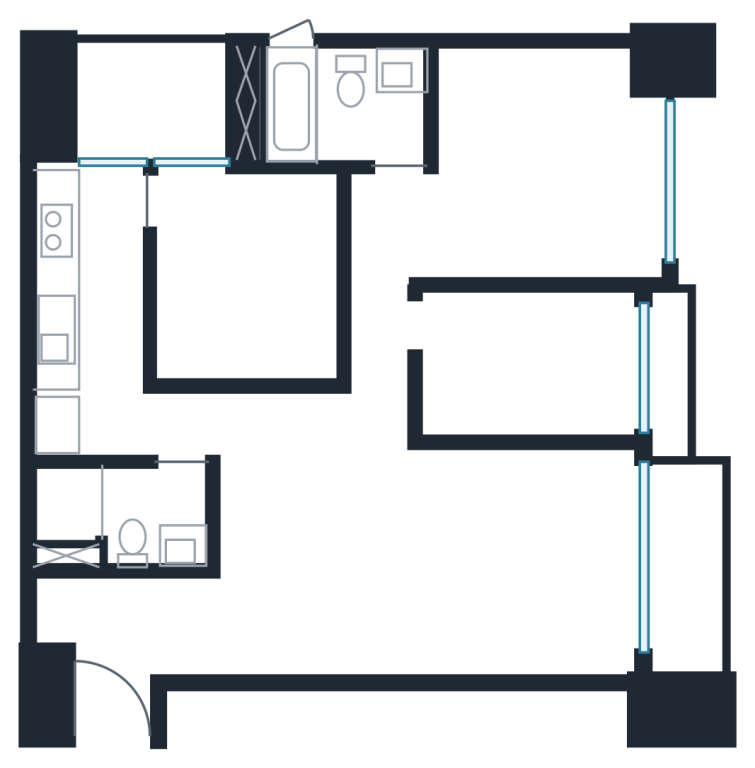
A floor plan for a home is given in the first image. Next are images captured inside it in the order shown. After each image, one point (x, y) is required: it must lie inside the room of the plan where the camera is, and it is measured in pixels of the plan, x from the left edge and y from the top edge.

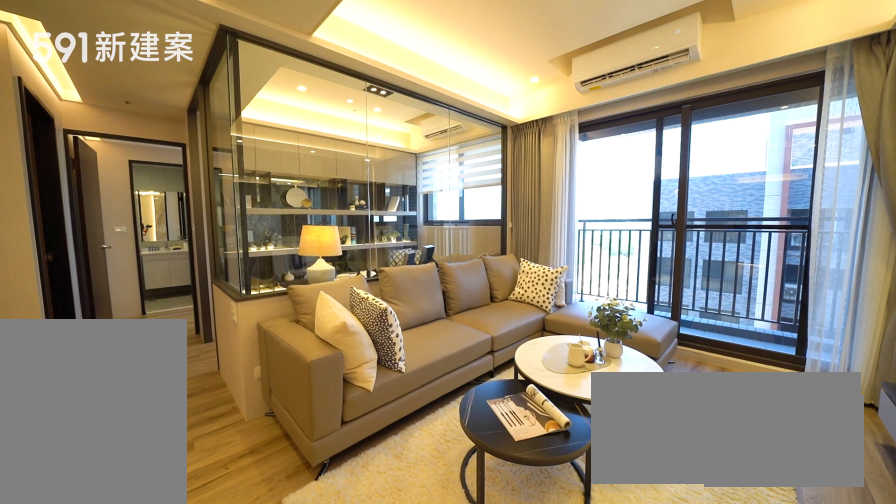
(530, 562)
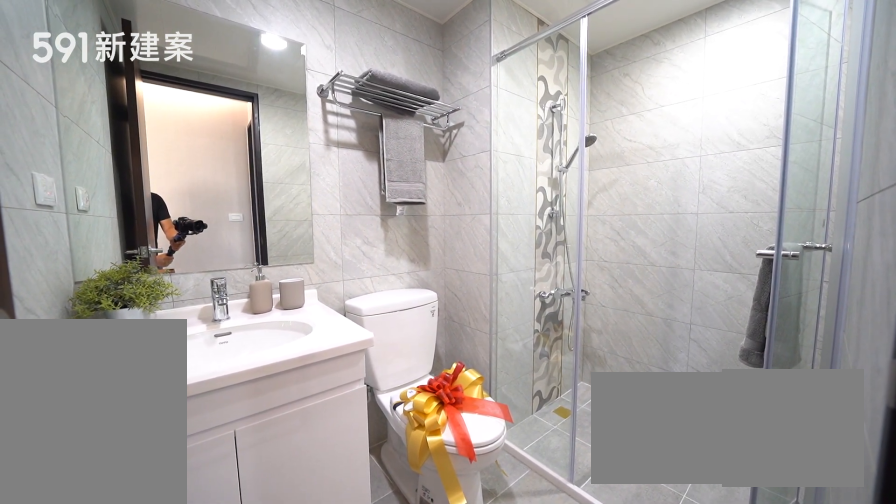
(116, 517)
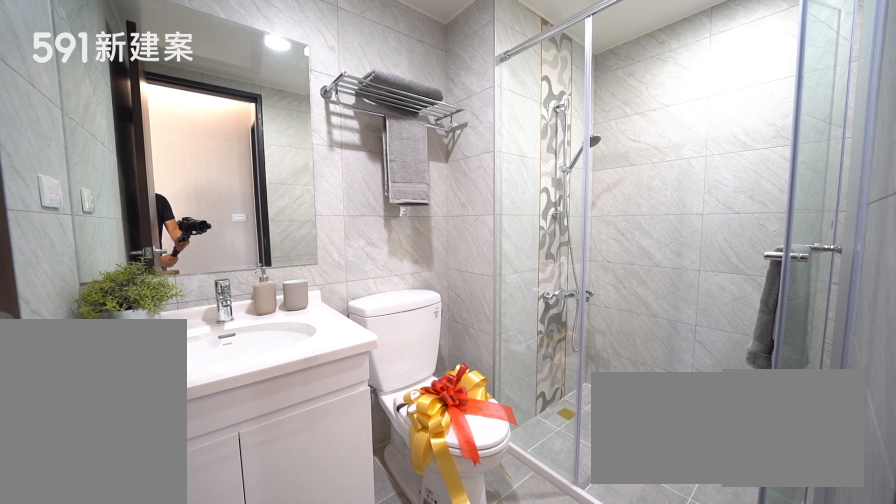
(116, 517)
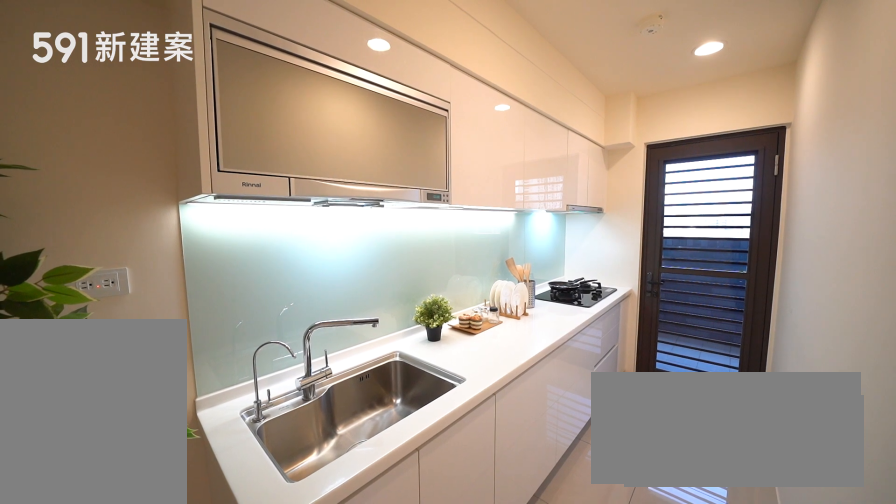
(91, 298)
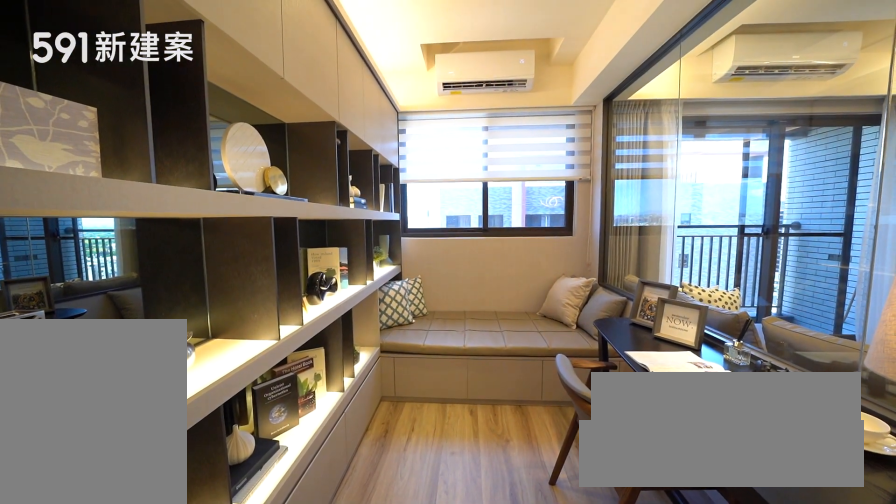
(534, 366)
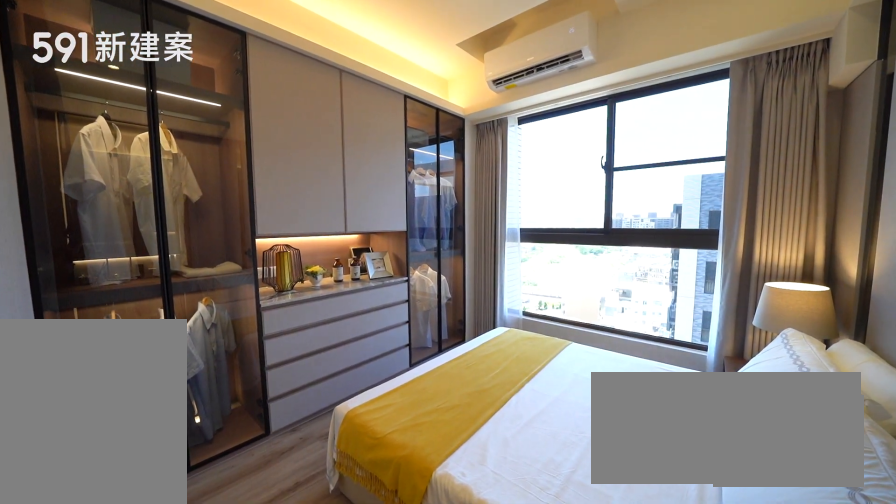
(560, 156)
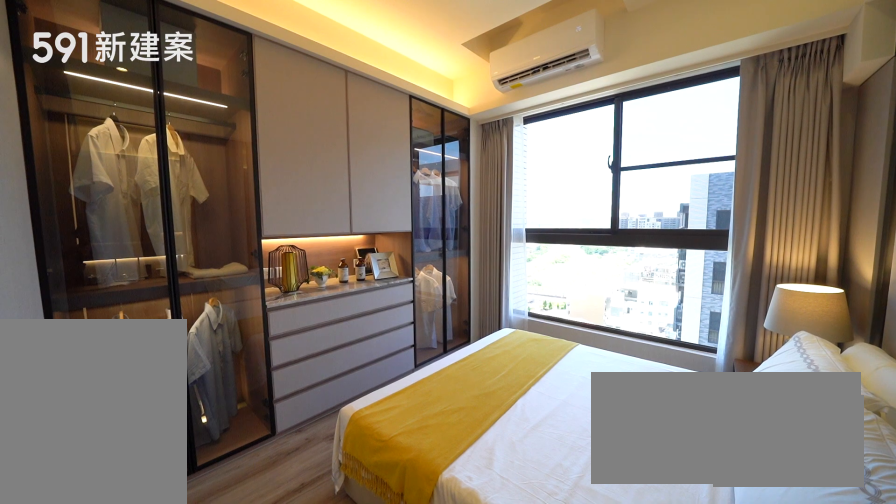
(560, 156)
